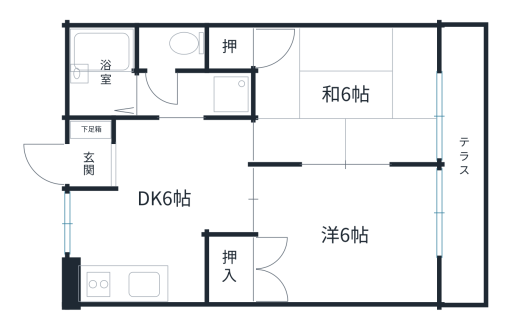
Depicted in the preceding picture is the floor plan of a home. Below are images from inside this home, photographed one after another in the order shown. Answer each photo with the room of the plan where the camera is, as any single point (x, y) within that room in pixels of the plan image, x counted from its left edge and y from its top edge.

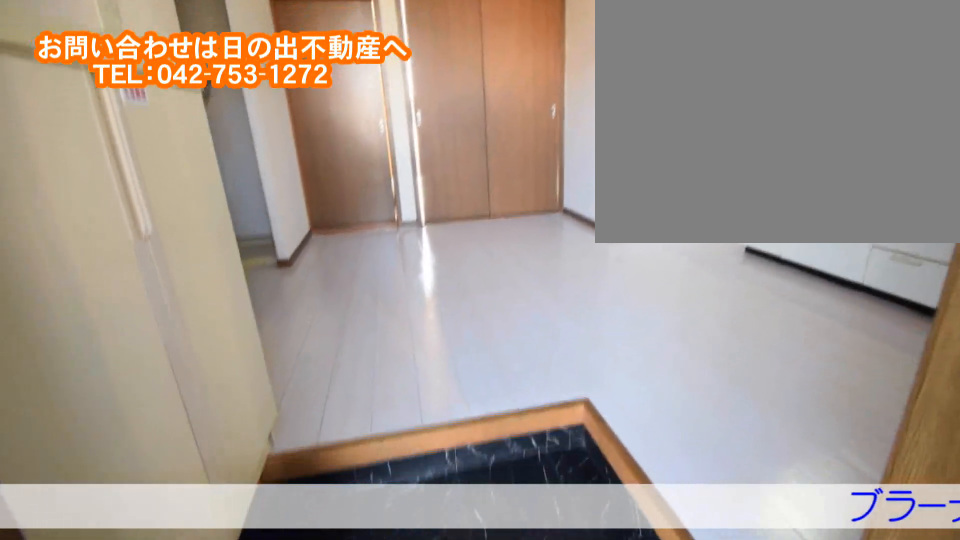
(112, 163)
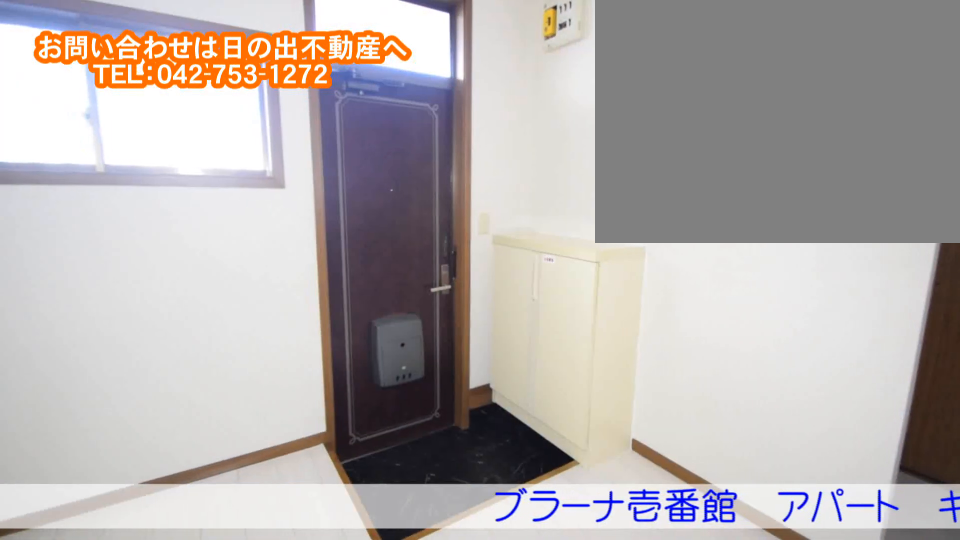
(168, 220)
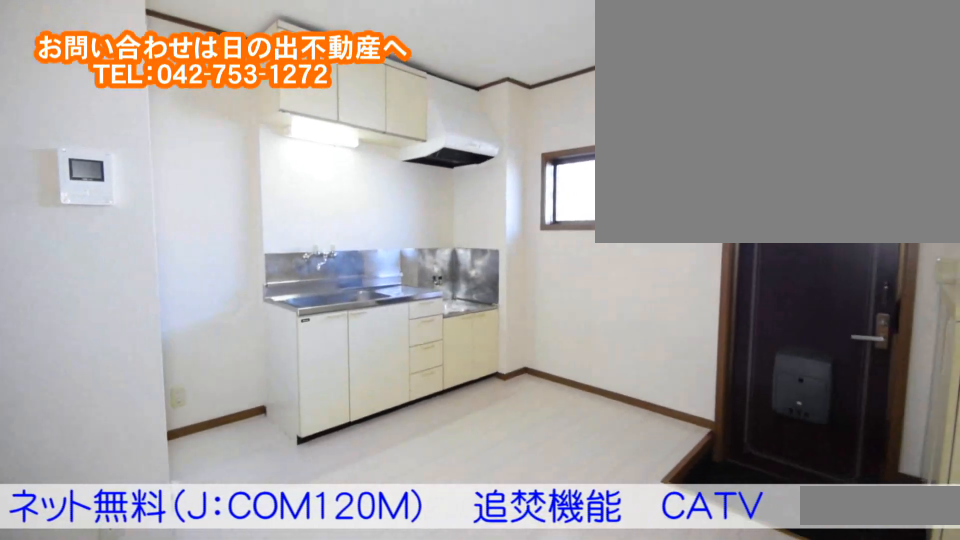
(167, 220)
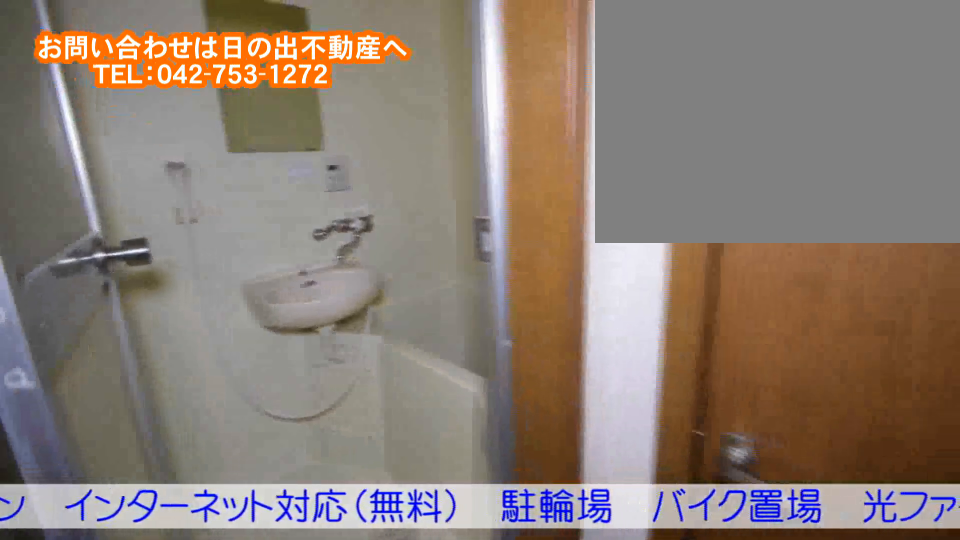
(104, 84)
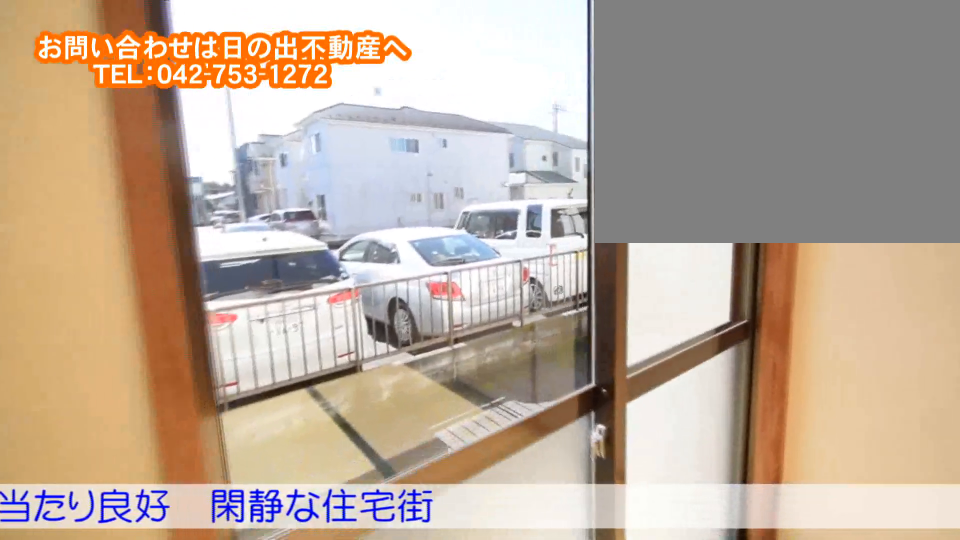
(390, 93)
